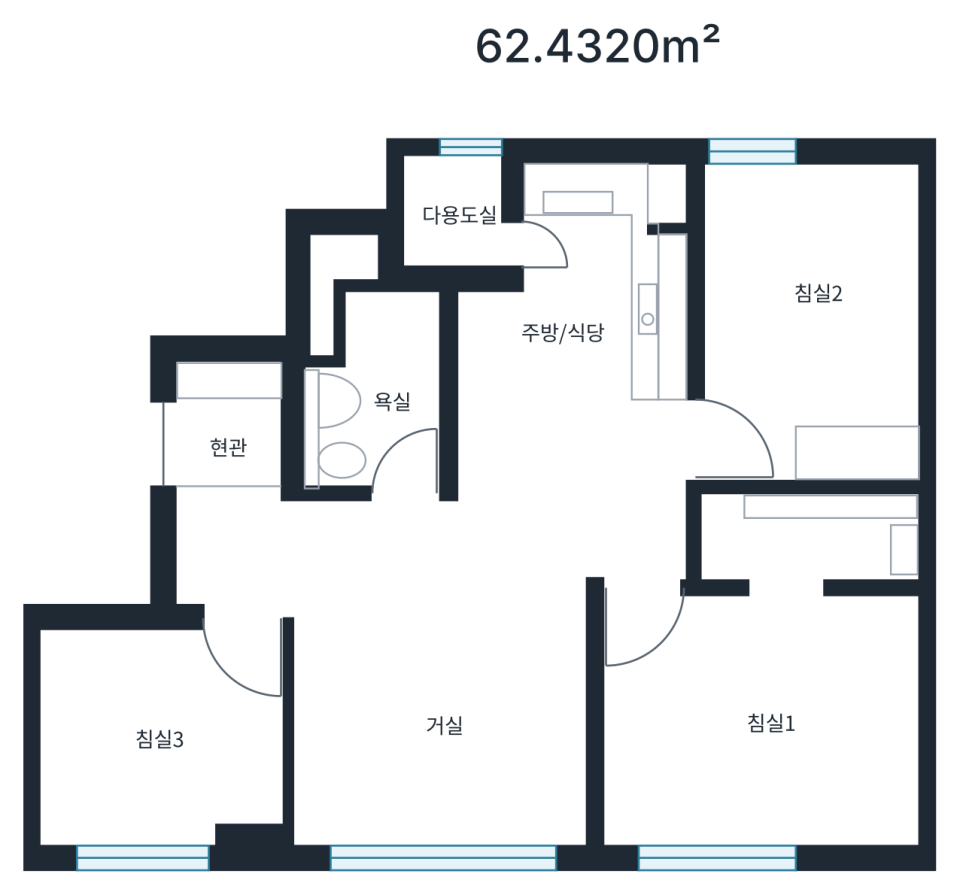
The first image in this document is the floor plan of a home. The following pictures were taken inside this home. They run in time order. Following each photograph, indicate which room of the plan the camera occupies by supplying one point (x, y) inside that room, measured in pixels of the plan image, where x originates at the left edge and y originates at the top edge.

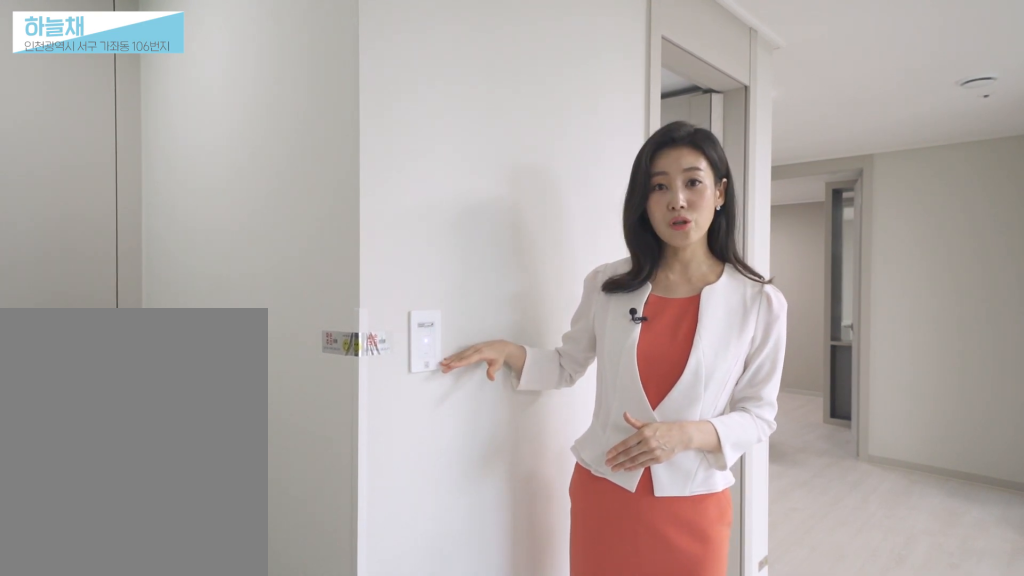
(249, 562)
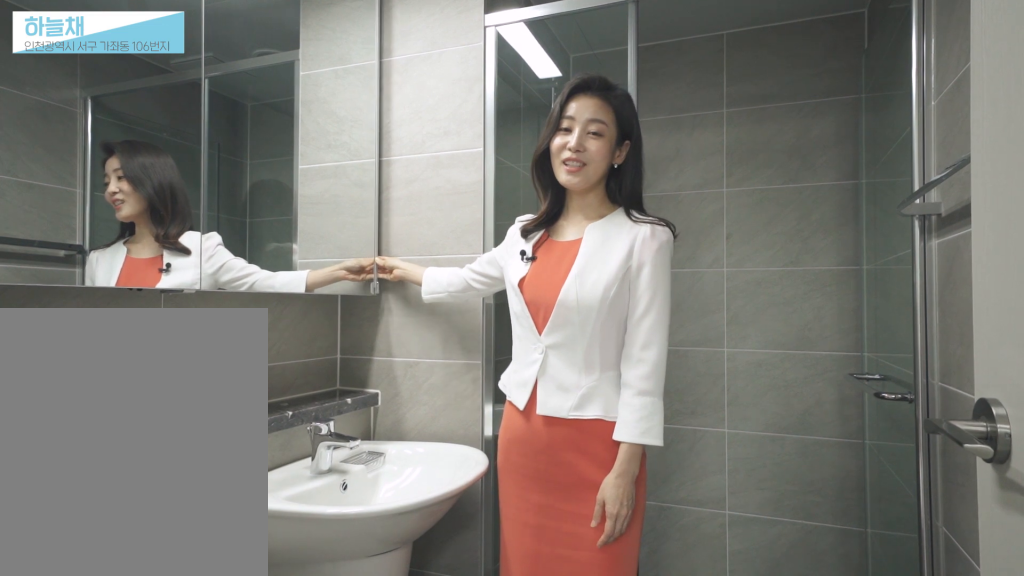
(385, 391)
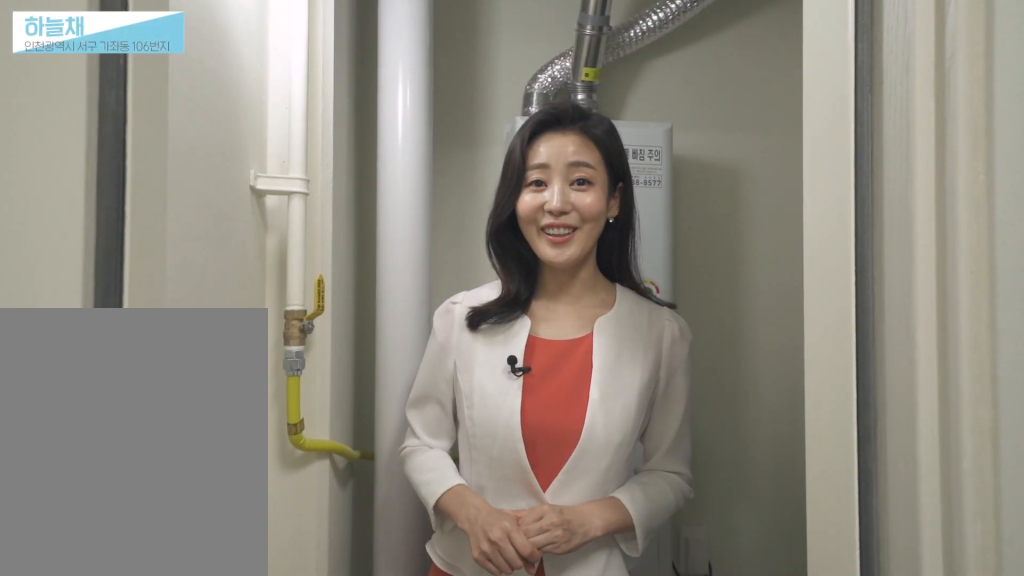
(445, 212)
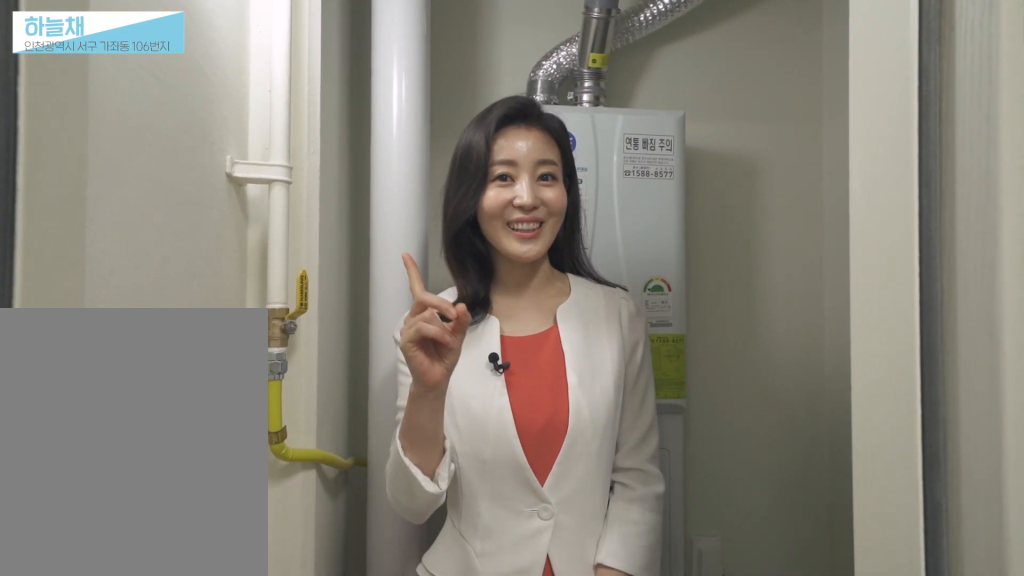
(445, 212)
